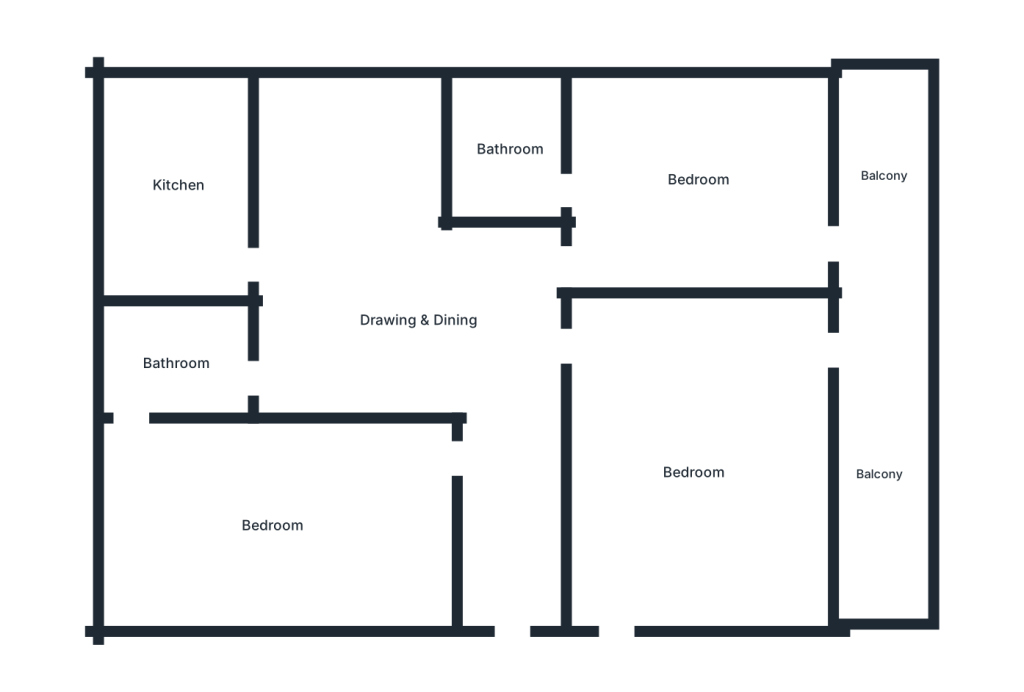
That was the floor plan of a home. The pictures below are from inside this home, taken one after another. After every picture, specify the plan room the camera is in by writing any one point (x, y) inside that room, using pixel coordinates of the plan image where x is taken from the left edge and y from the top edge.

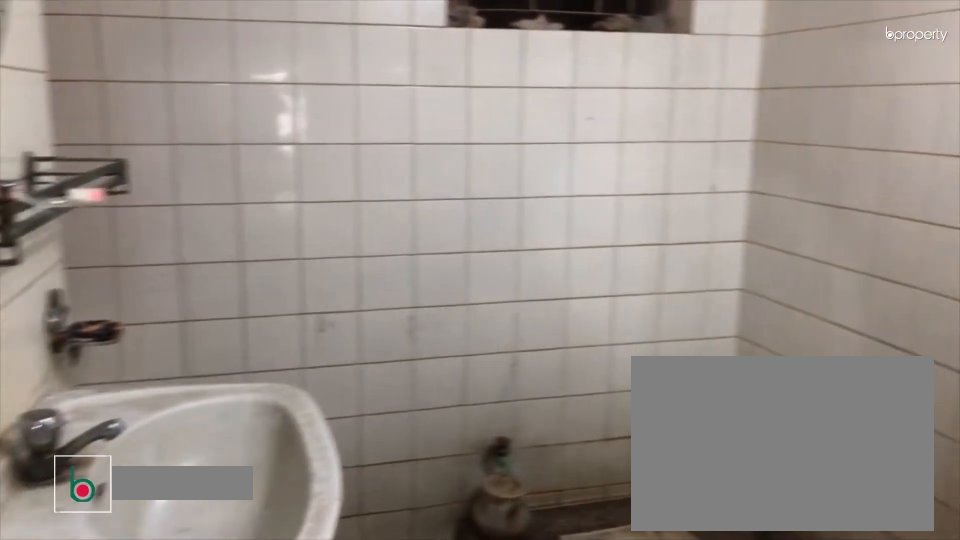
(176, 365)
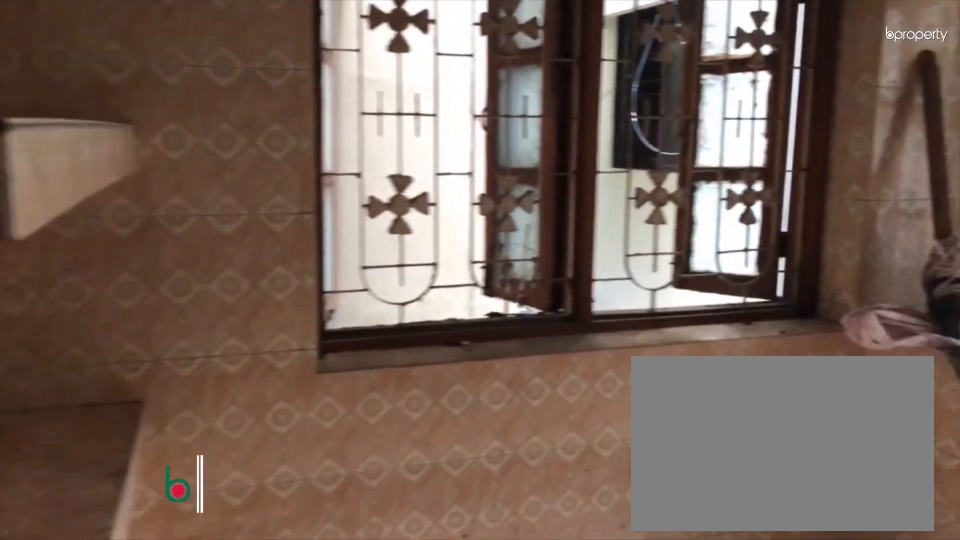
(180, 184)
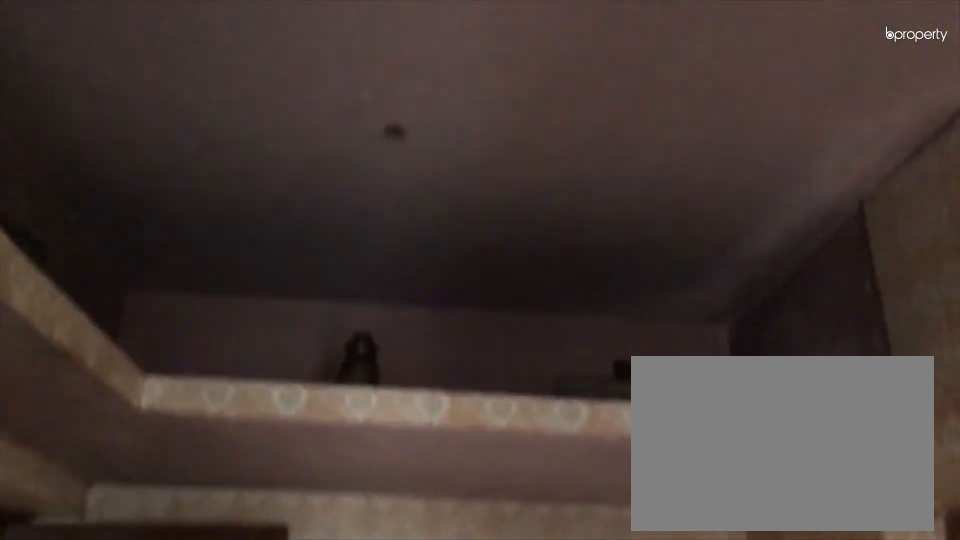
(180, 184)
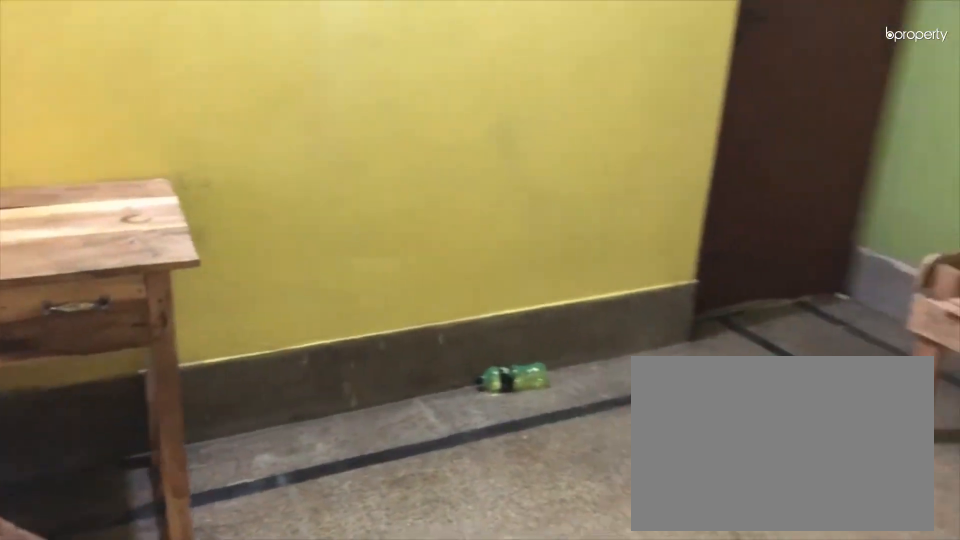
(697, 471)
